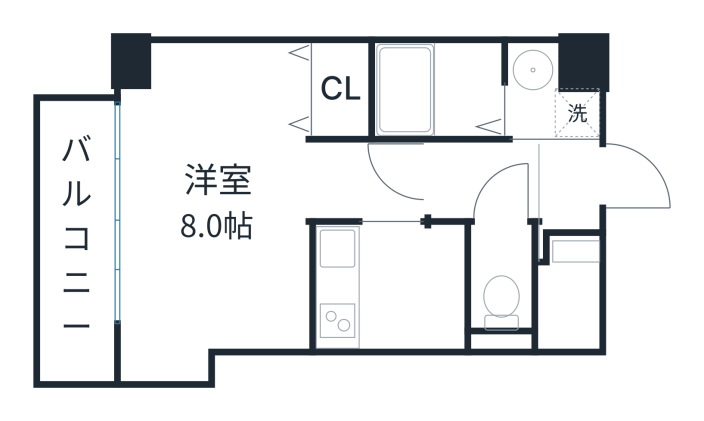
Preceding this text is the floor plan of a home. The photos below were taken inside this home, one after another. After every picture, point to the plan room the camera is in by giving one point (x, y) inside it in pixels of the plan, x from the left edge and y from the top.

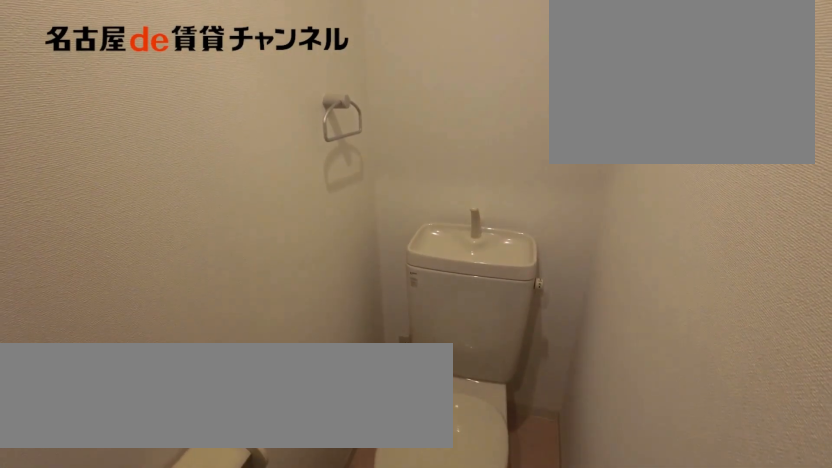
(501, 278)
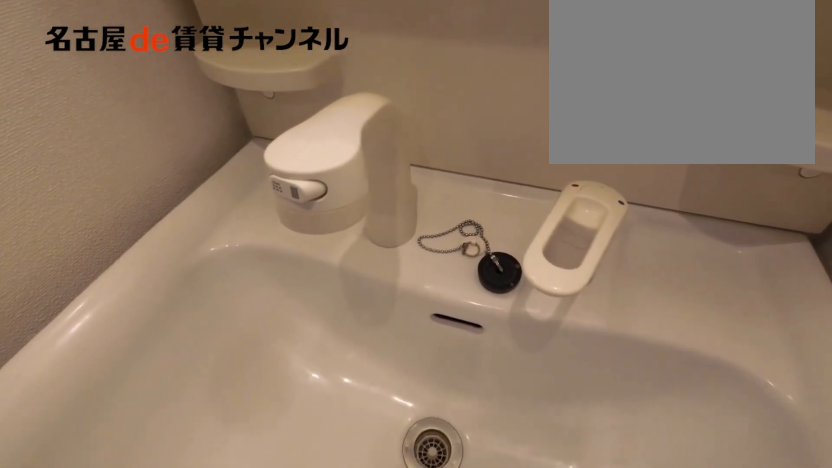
(547, 96)
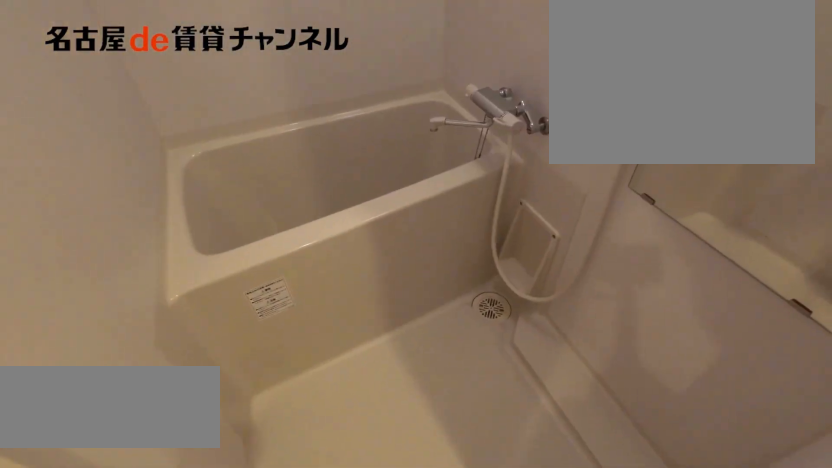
(438, 89)
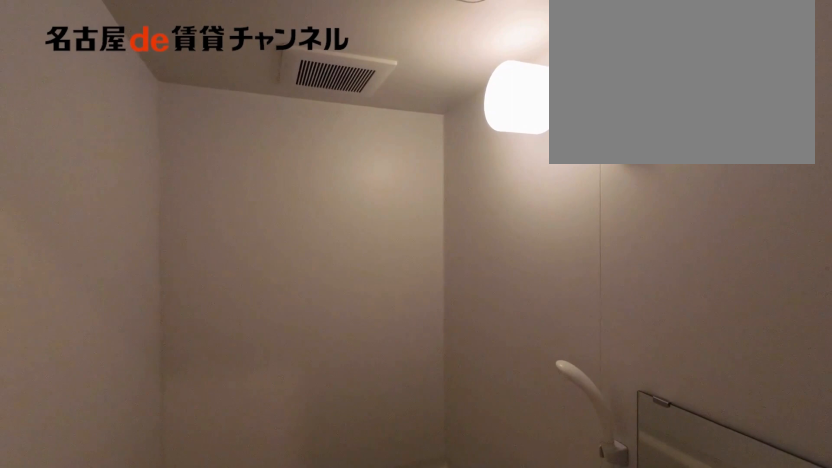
(438, 89)
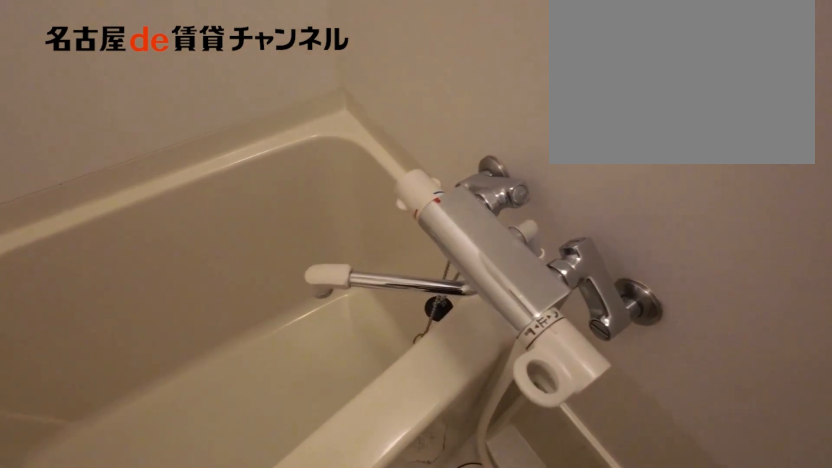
(438, 89)
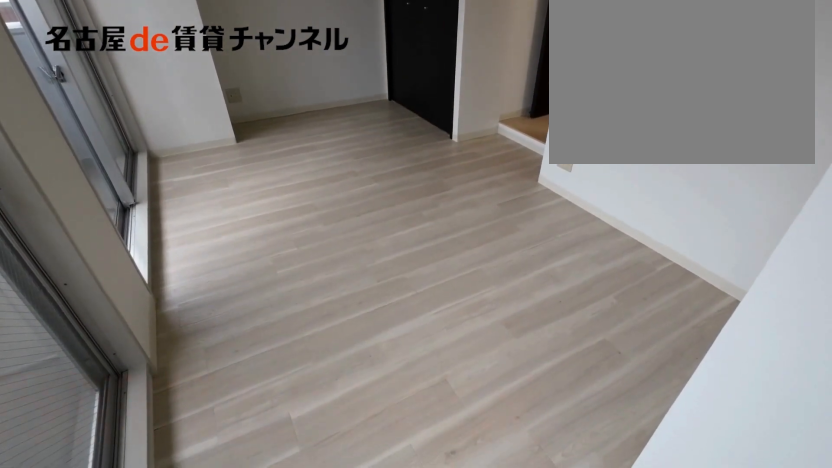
(233, 203)
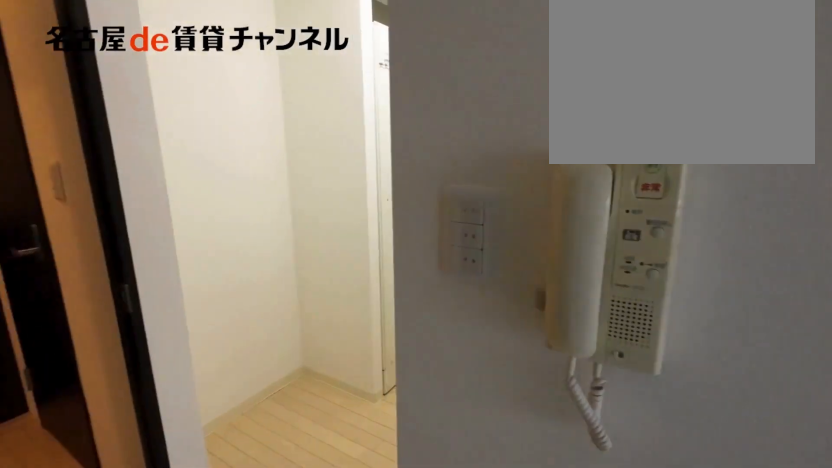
(366, 181)
